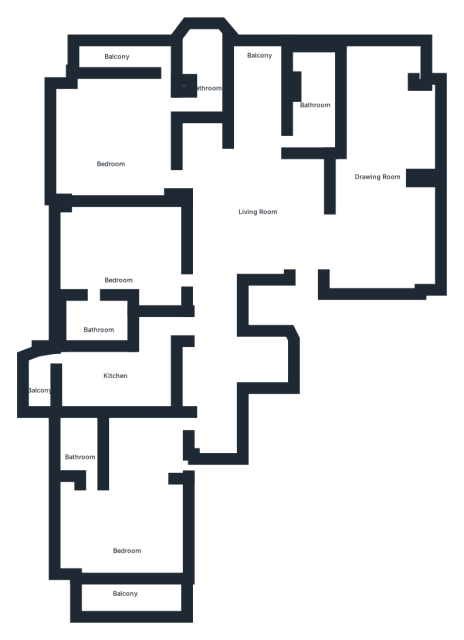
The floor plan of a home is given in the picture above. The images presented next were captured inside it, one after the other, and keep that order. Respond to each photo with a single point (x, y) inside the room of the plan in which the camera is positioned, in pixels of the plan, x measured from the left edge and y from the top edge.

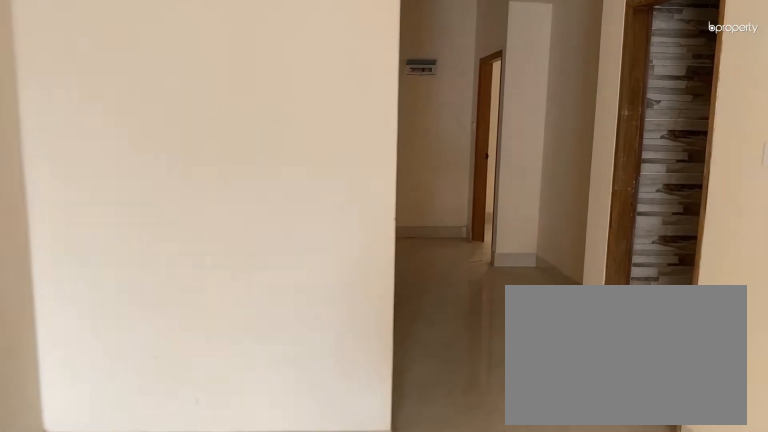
(262, 210)
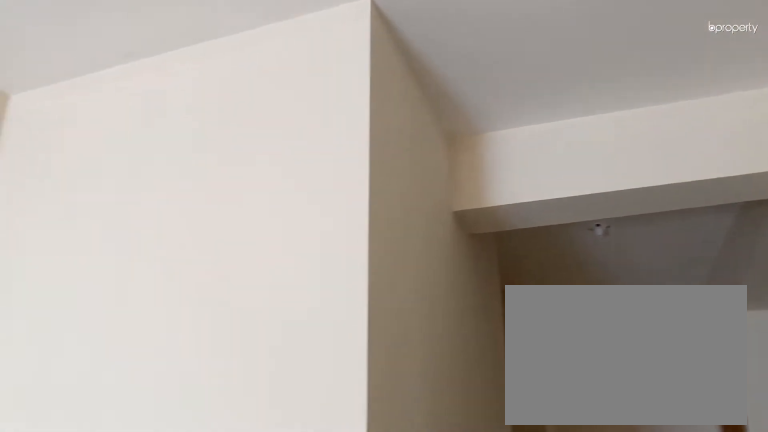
(262, 210)
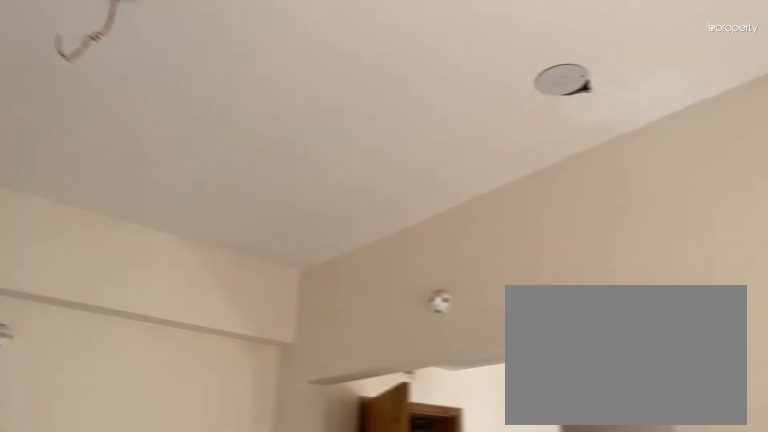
(376, 172)
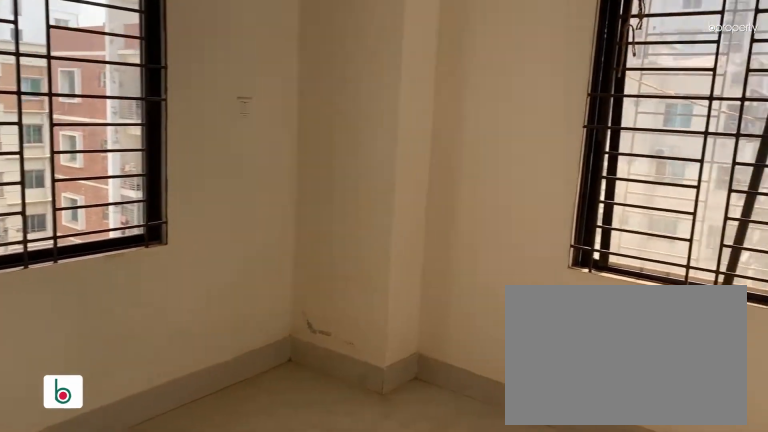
(114, 151)
